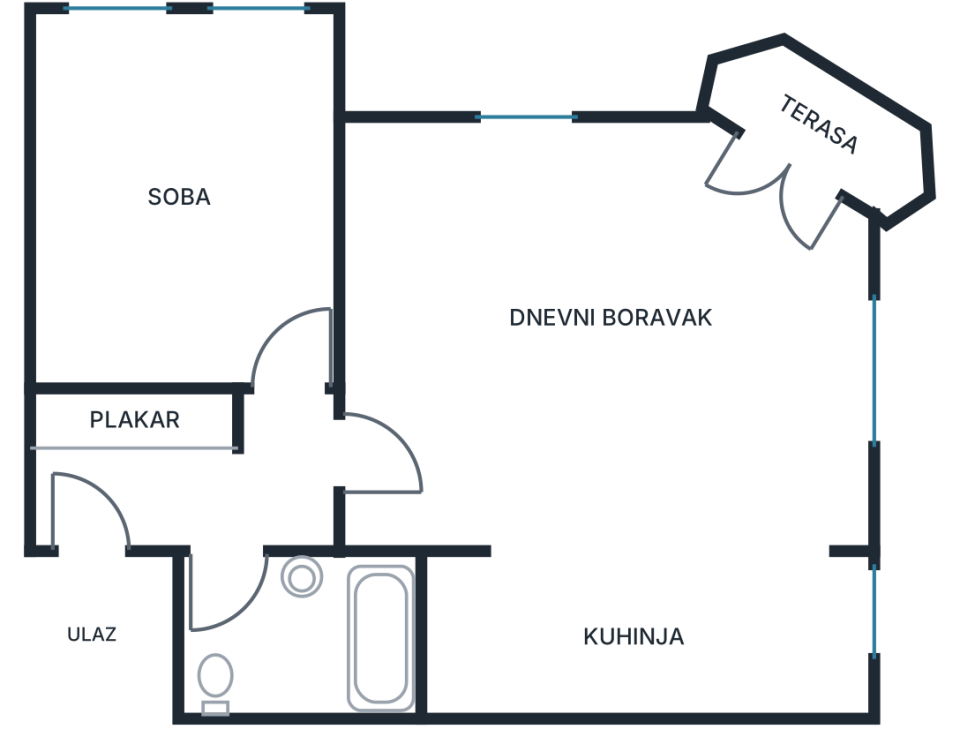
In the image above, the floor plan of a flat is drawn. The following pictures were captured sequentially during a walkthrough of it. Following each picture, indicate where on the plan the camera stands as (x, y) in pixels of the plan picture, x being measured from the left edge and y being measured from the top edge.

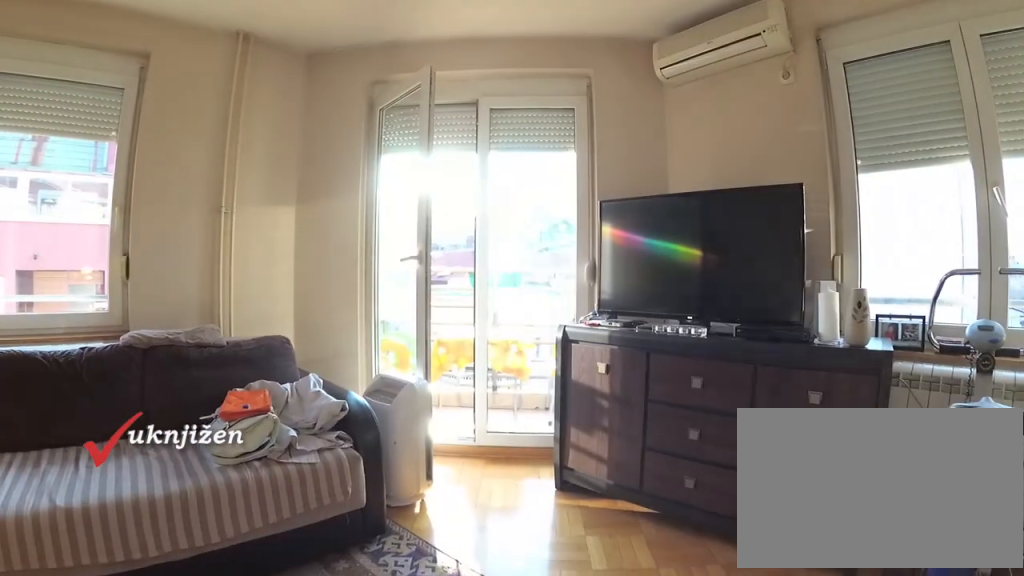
(609, 448)
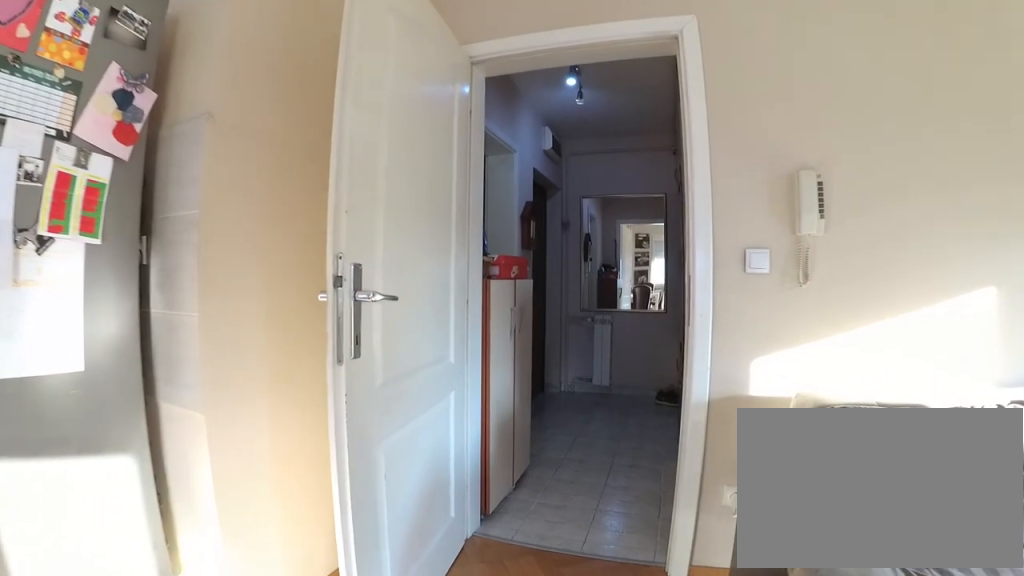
(511, 434)
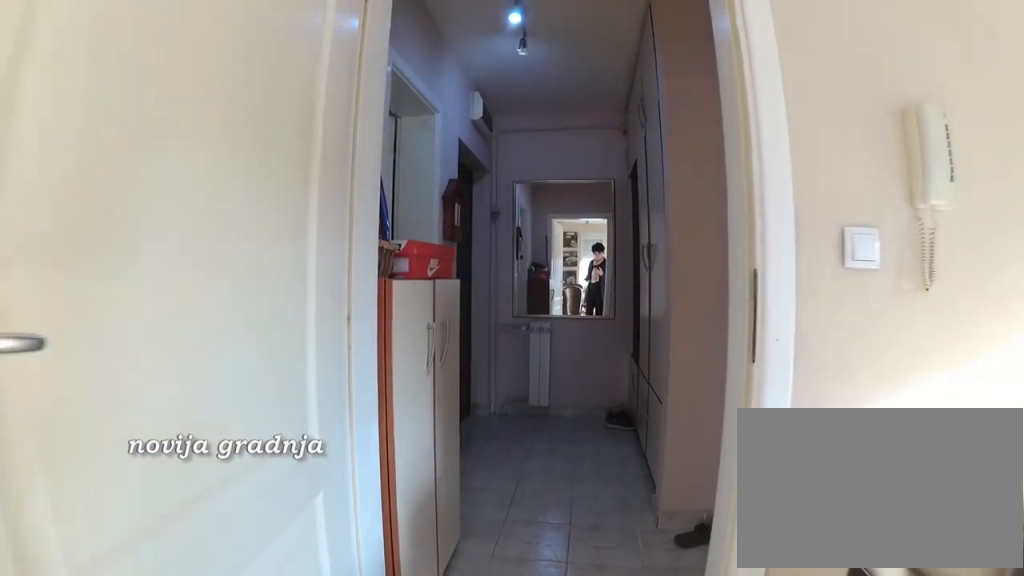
(459, 451)
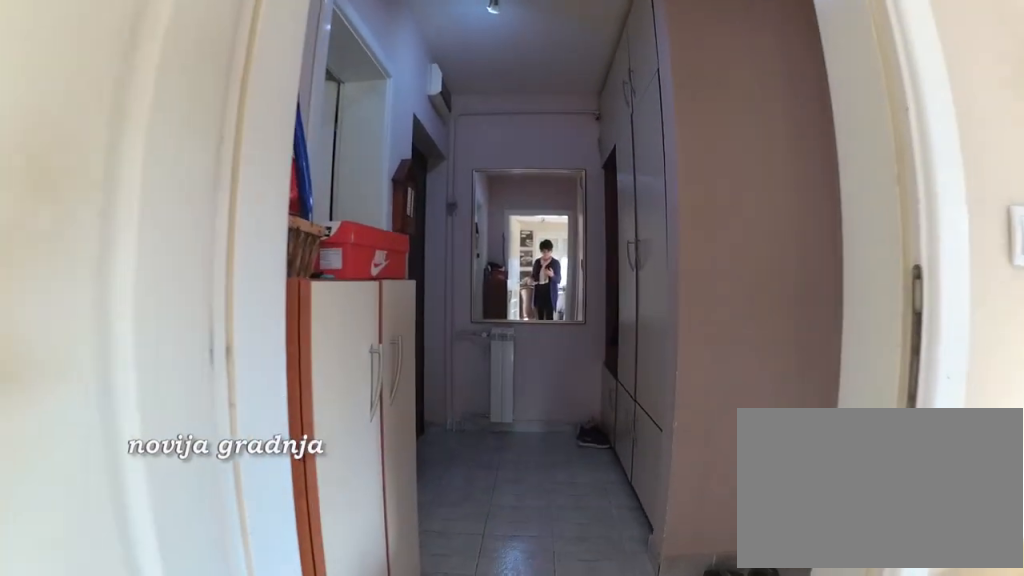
(429, 455)
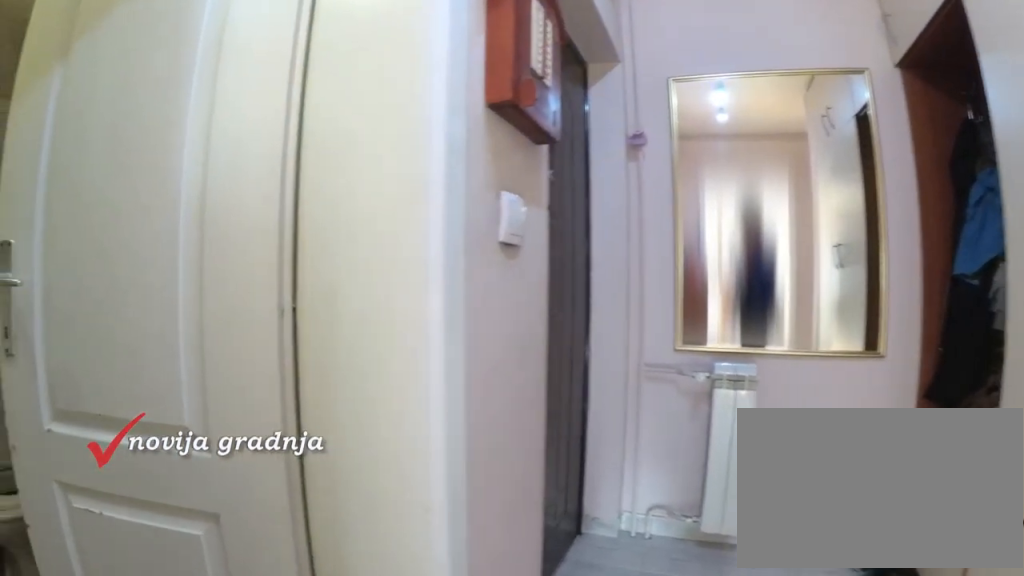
(259, 486)
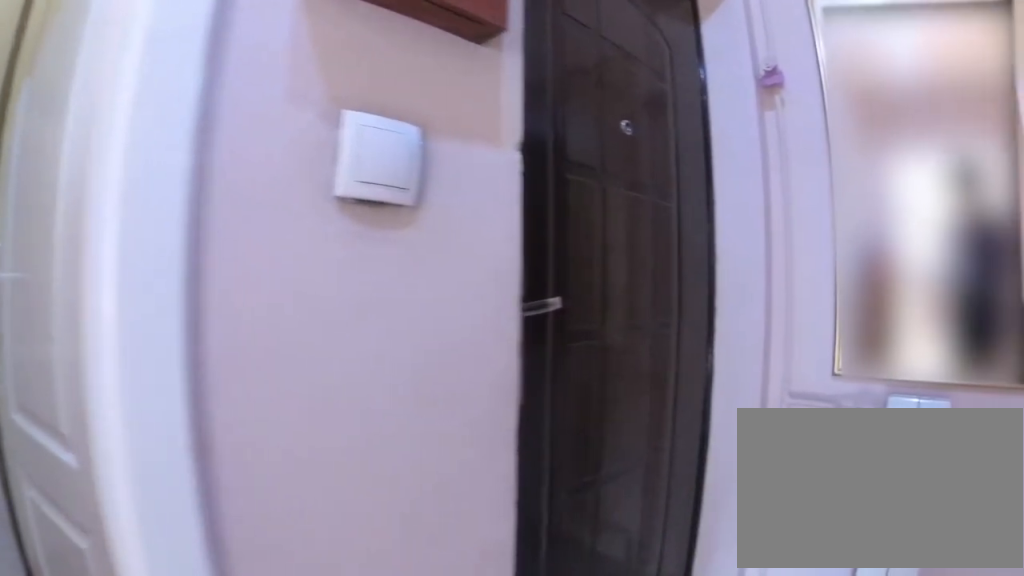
(272, 497)
